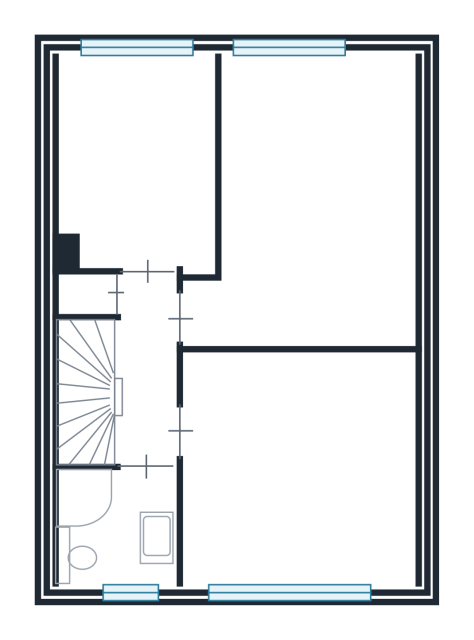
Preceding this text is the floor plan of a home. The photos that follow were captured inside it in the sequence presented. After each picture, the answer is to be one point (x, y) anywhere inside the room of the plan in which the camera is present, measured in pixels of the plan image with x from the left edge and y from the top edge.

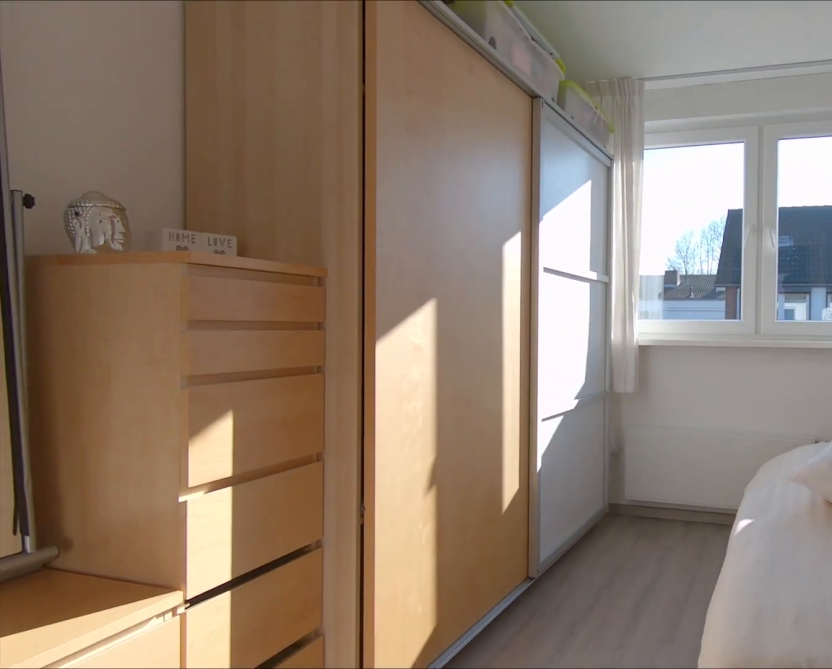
(135, 160)
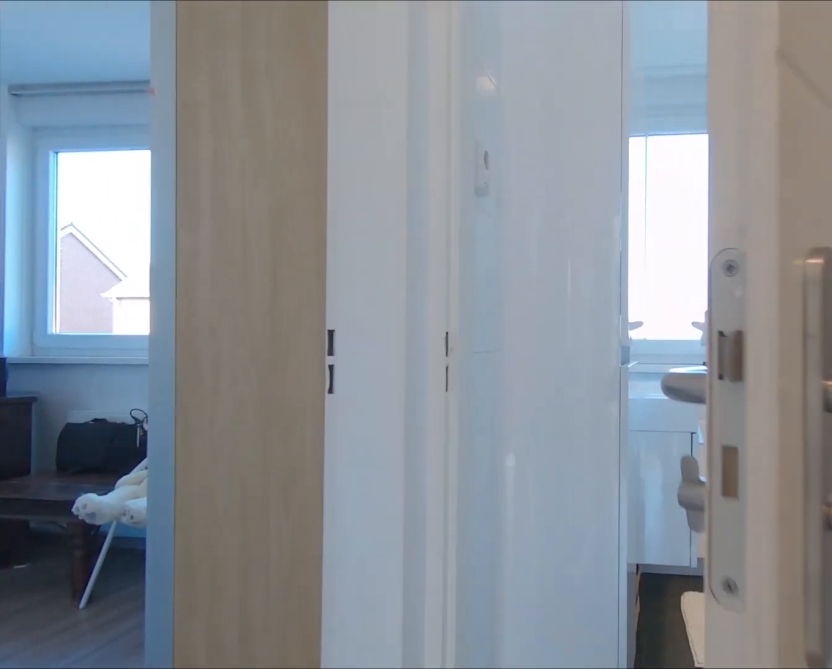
(145, 369)
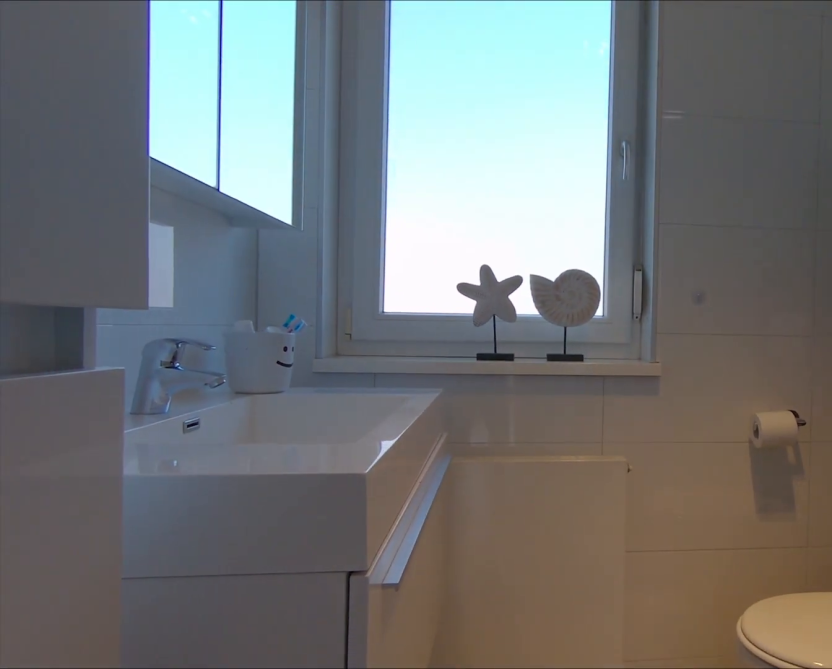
(124, 529)
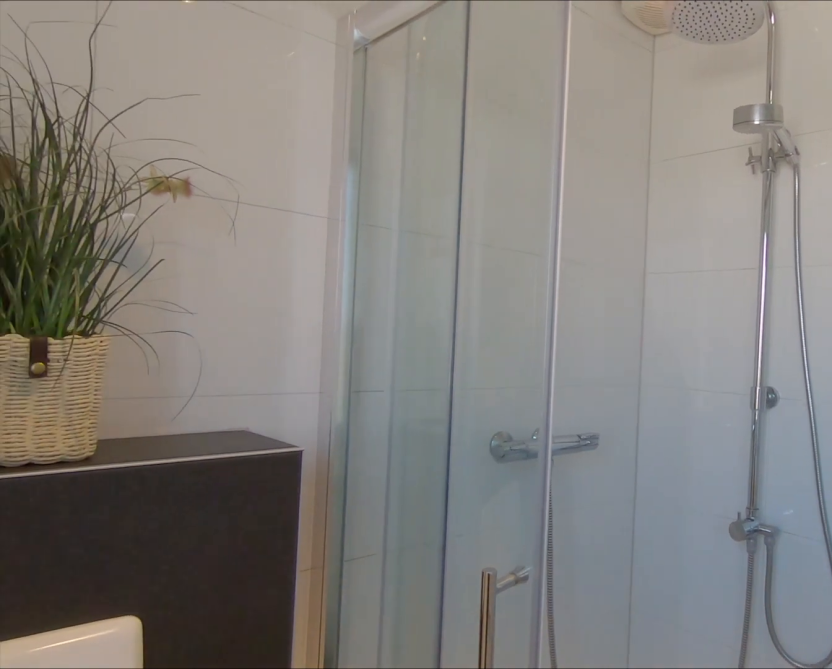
(124, 529)
